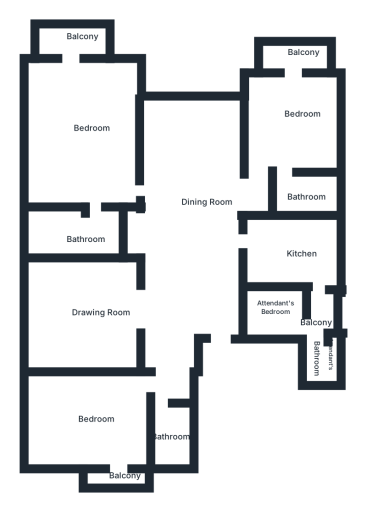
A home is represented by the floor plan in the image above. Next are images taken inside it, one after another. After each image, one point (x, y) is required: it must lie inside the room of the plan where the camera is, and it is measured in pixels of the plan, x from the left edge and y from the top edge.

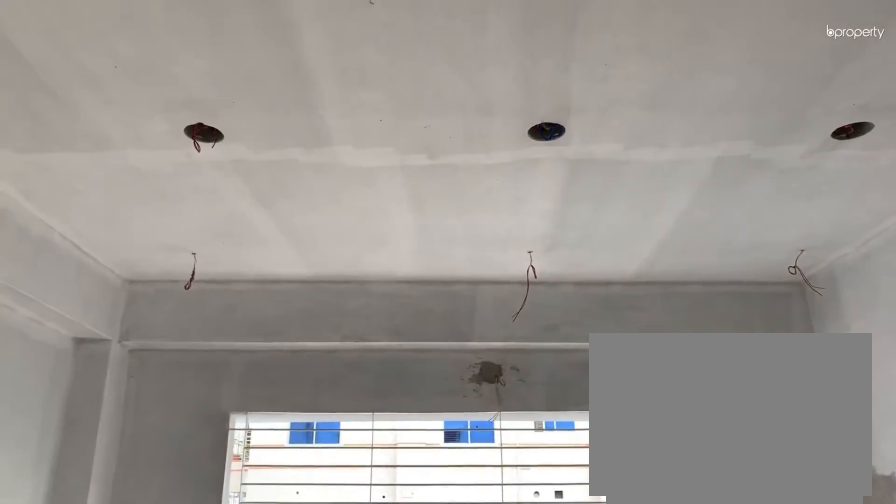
(88, 311)
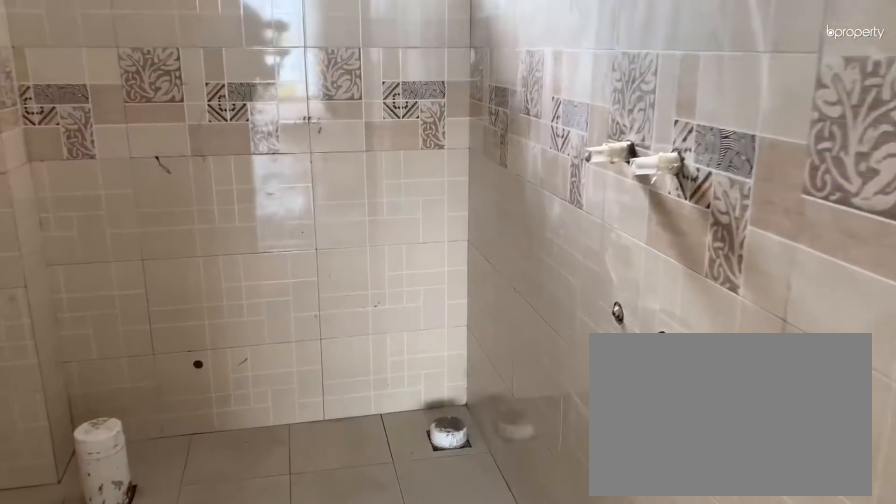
(163, 433)
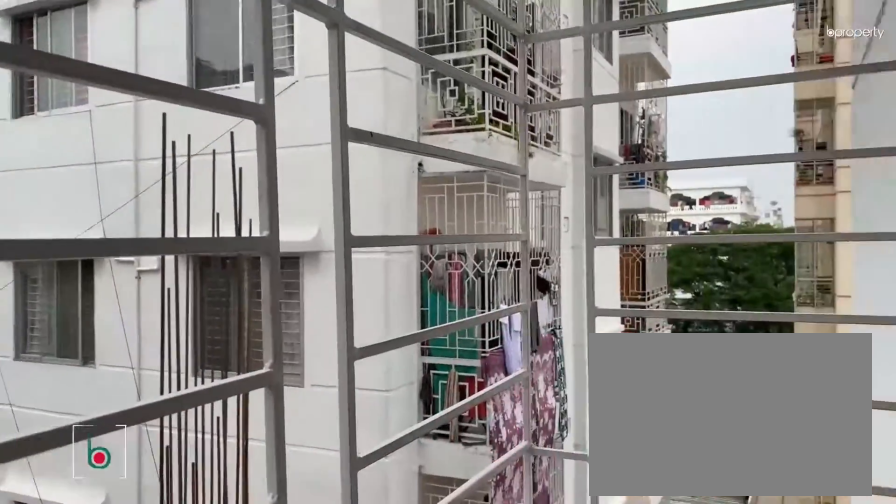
(116, 475)
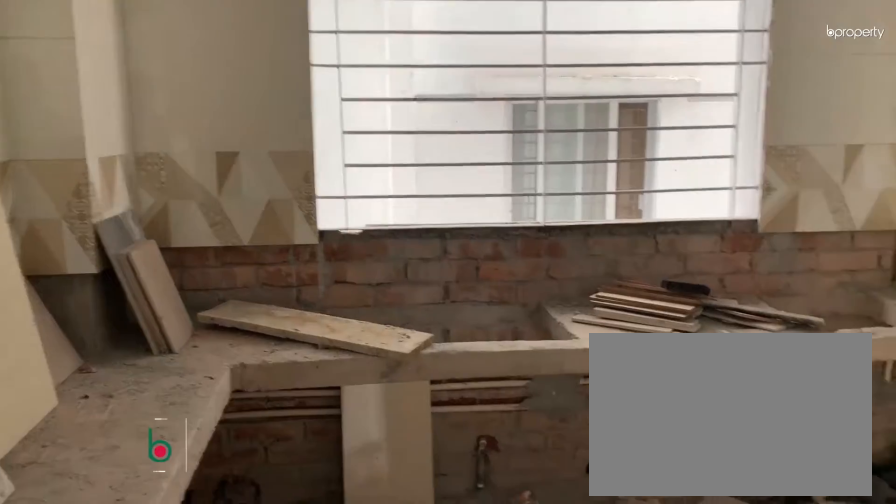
(295, 245)
